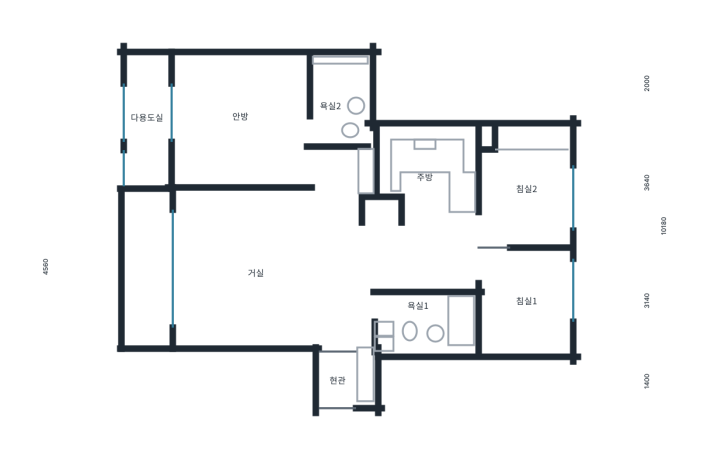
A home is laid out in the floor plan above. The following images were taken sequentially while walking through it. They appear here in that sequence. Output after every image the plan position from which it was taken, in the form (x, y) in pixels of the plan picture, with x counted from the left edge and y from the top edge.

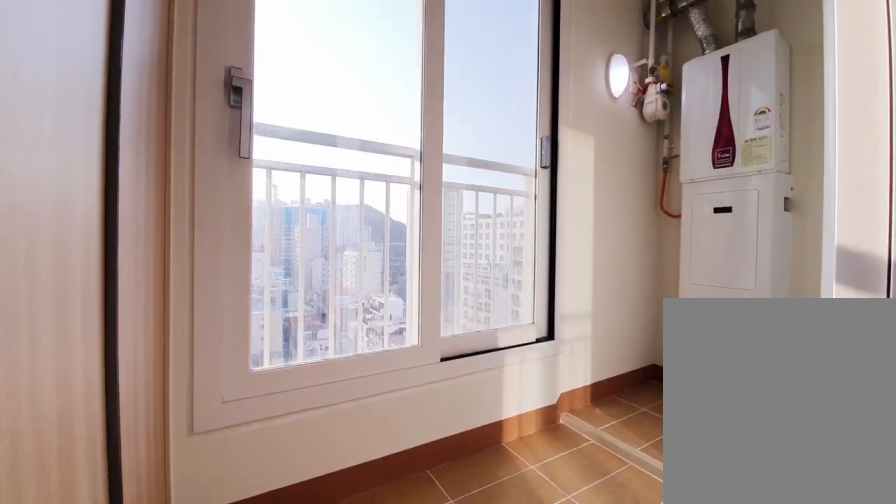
(165, 137)
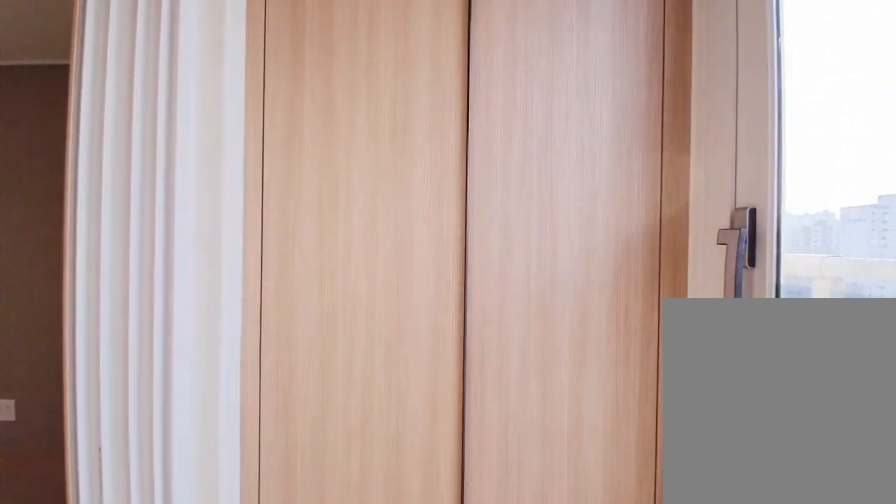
(166, 136)
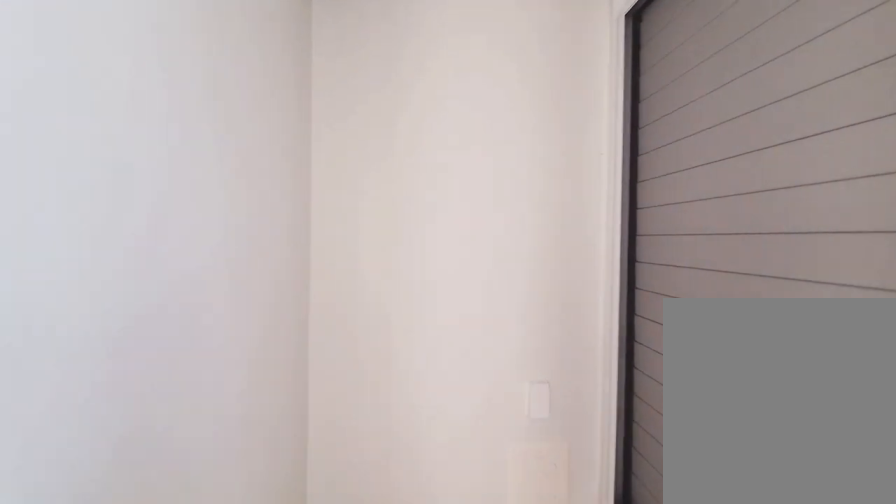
(166, 136)
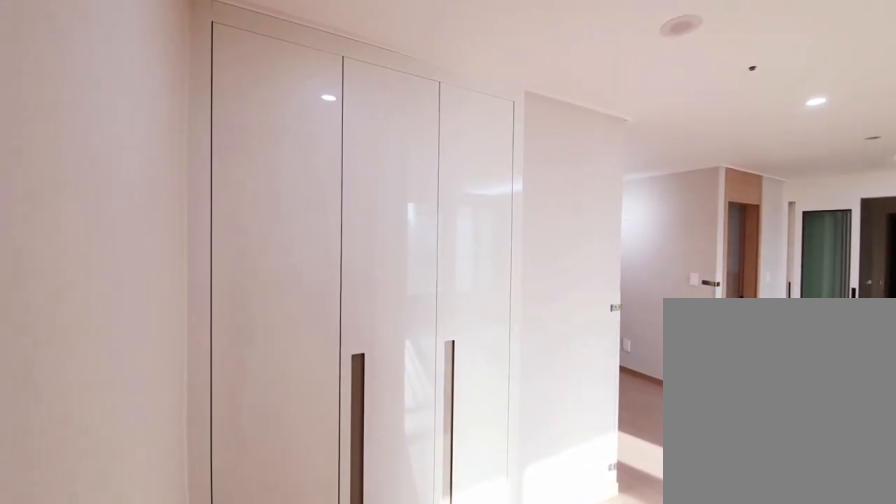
(332, 182)
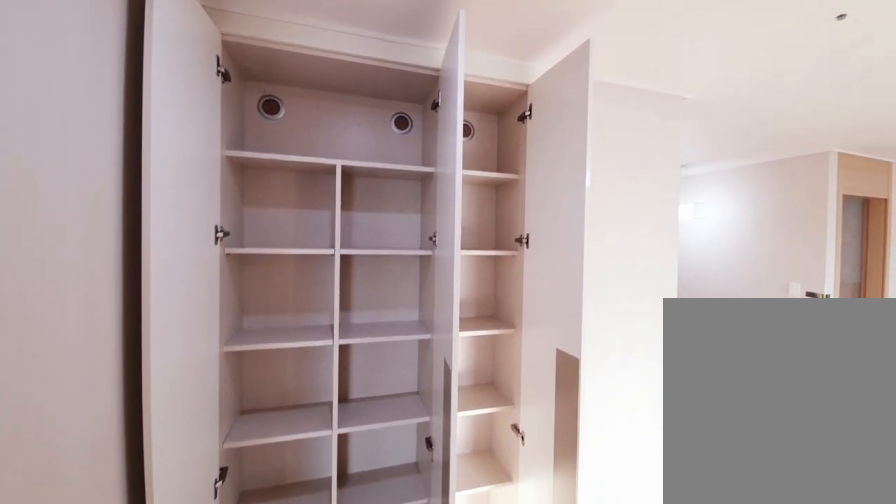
(334, 182)
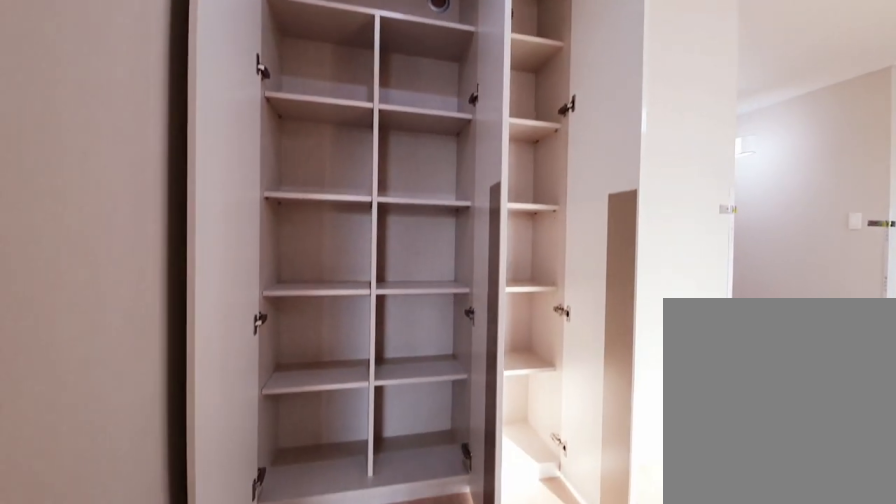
(332, 183)
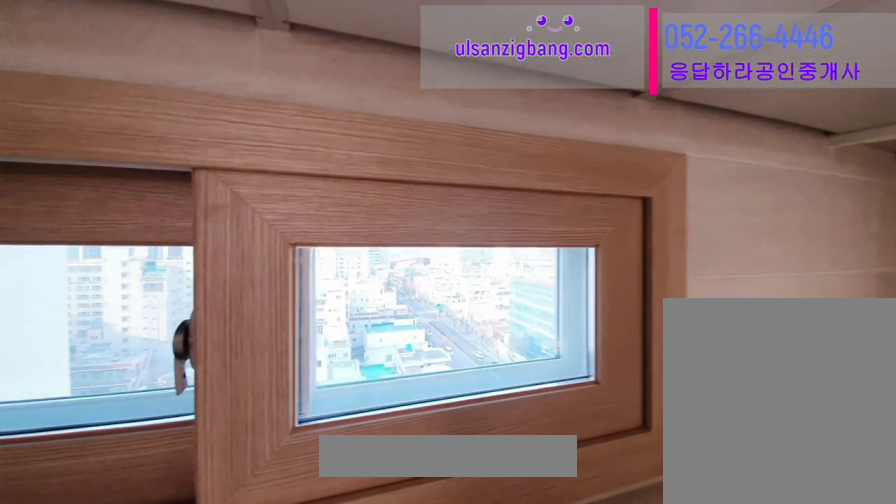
(430, 185)
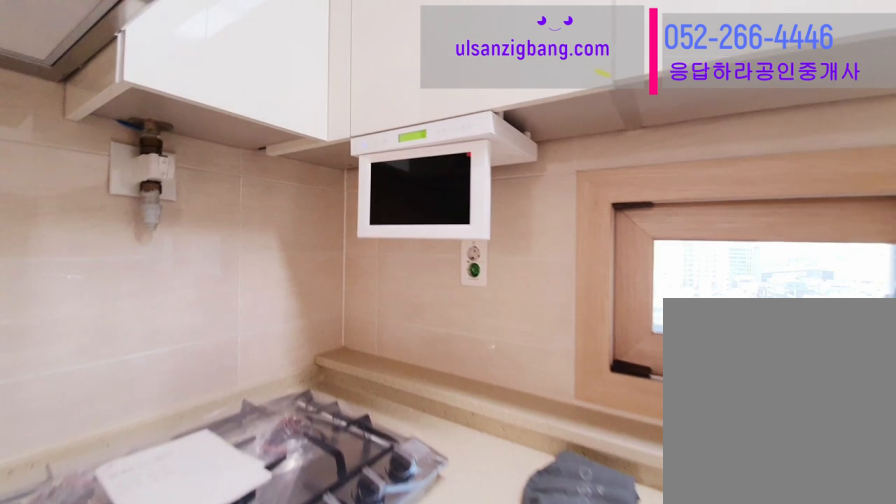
(431, 186)
